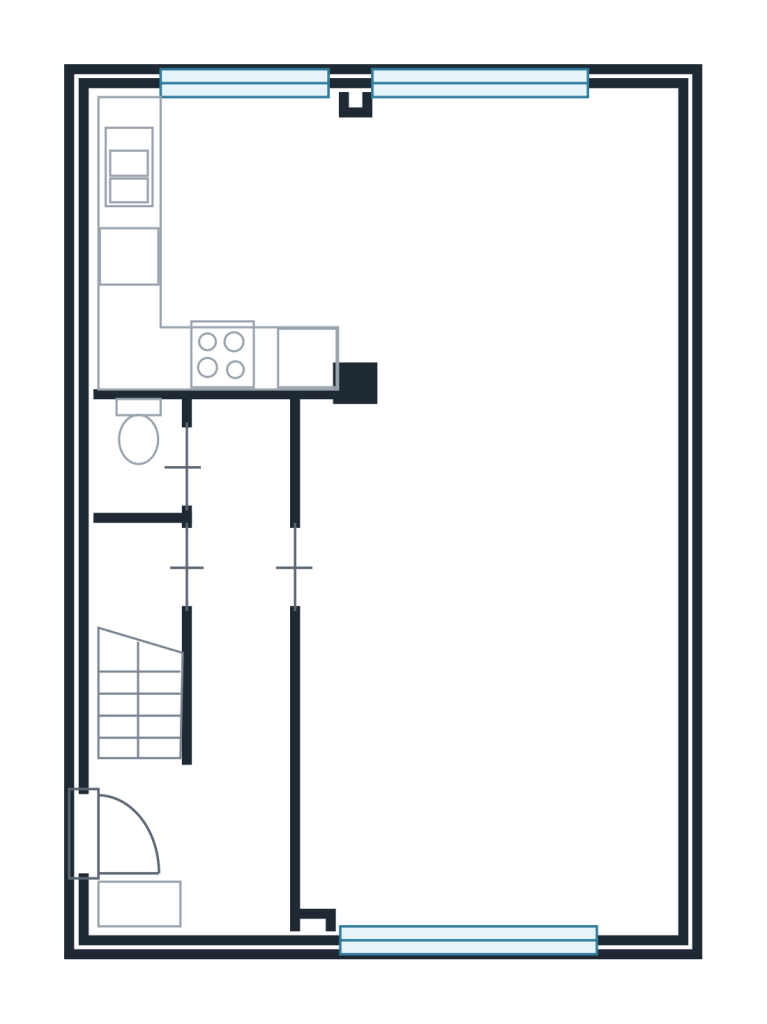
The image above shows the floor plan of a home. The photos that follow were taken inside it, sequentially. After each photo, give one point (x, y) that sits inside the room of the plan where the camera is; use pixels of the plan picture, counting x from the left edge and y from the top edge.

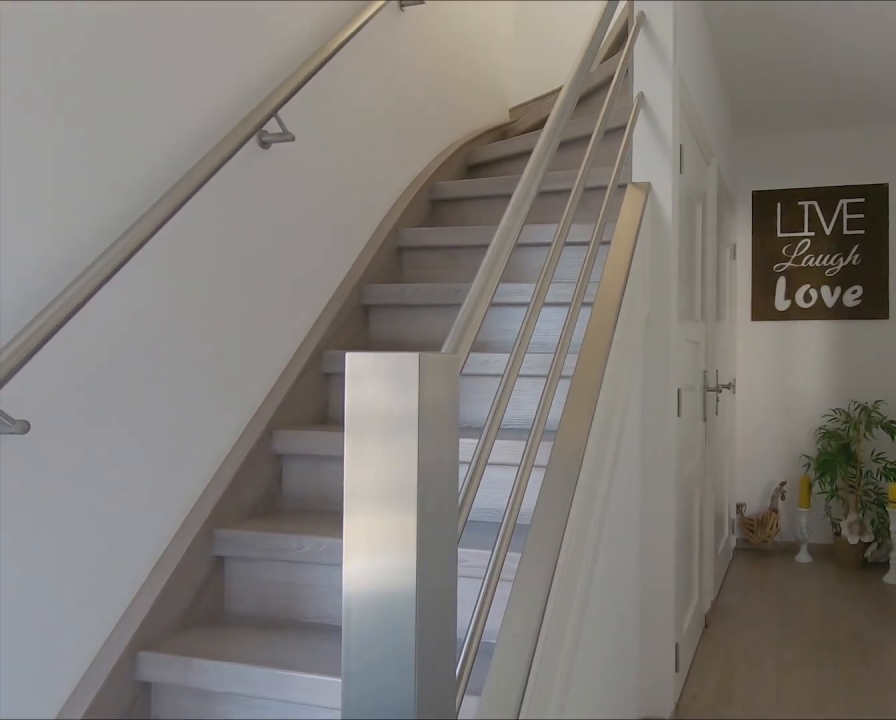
(222, 692)
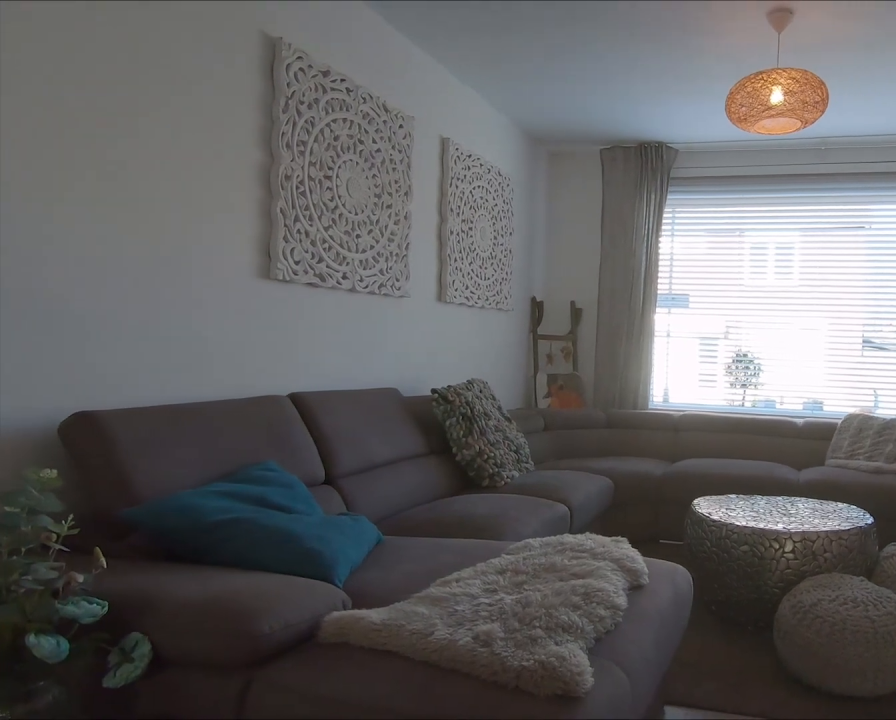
(497, 529)
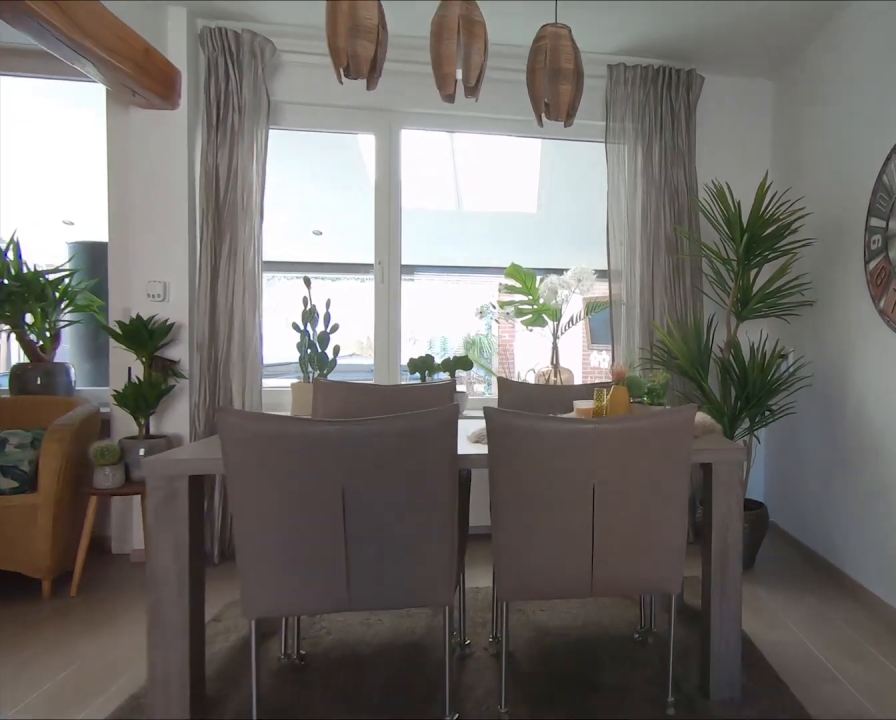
(497, 529)
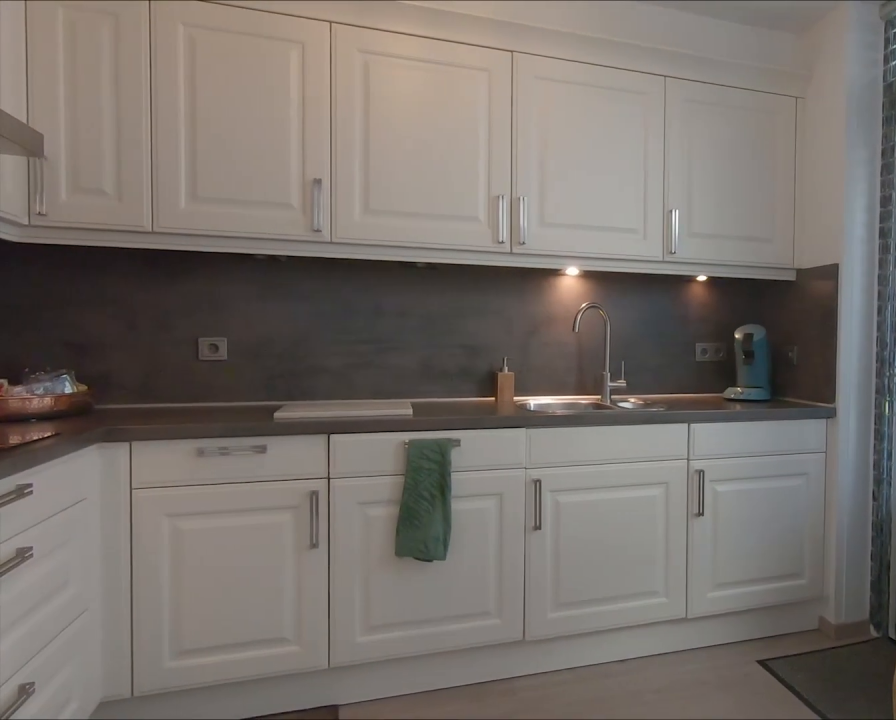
(266, 214)
